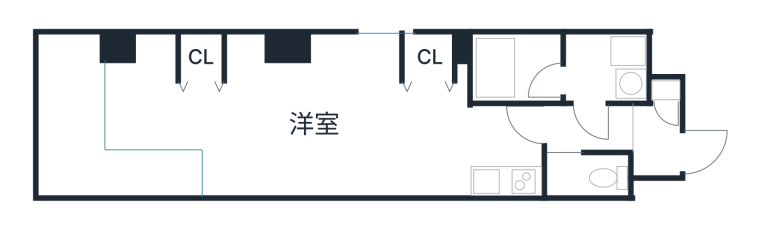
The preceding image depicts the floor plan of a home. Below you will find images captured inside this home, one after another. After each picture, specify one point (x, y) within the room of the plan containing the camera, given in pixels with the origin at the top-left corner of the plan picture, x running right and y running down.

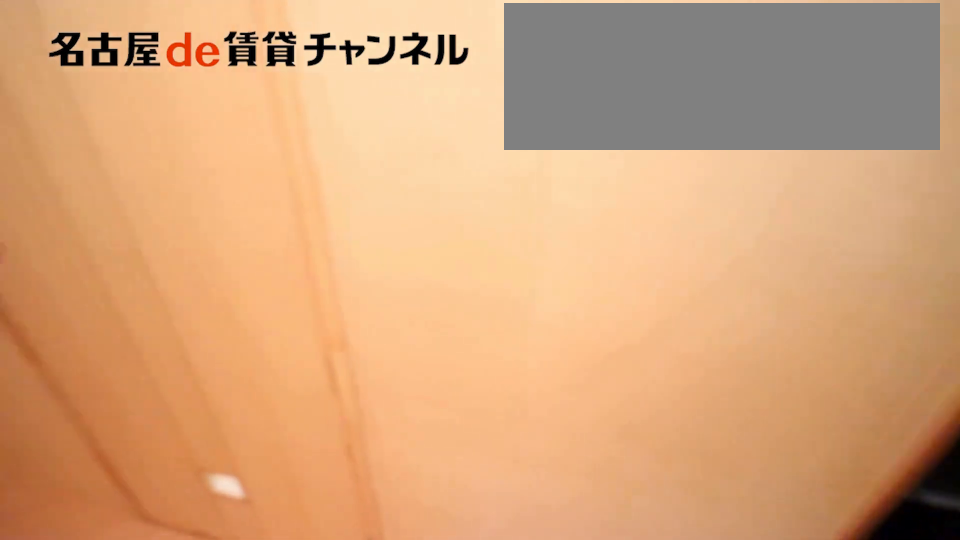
(665, 87)
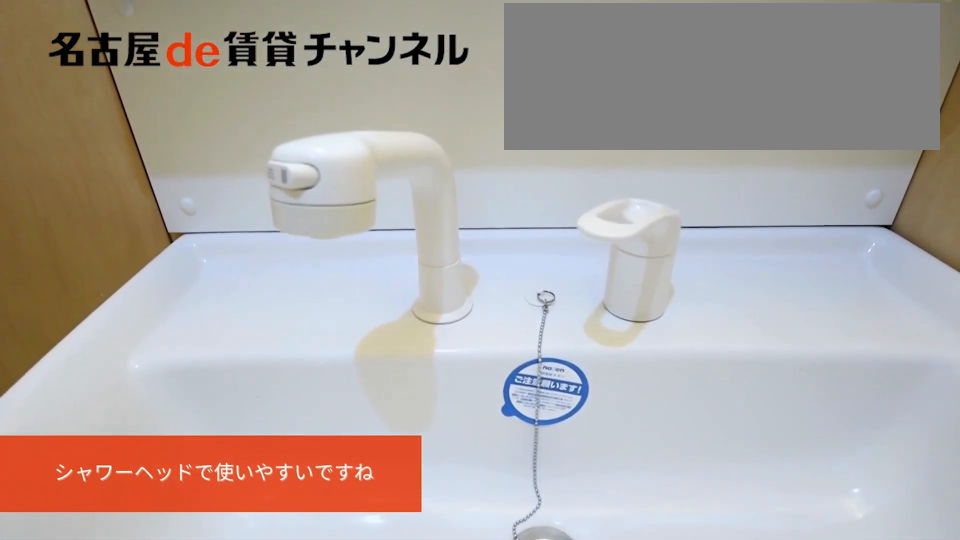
(606, 69)
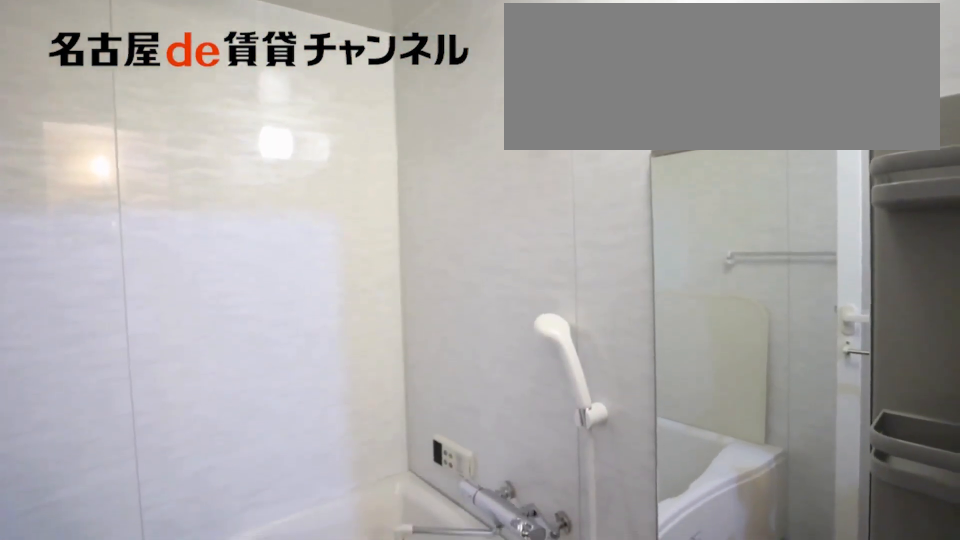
(517, 69)
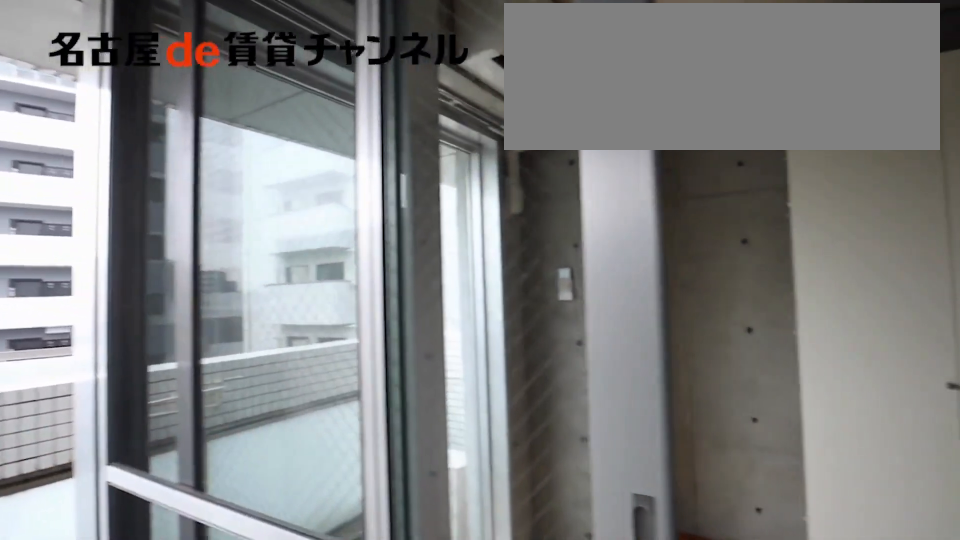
(101, 135)
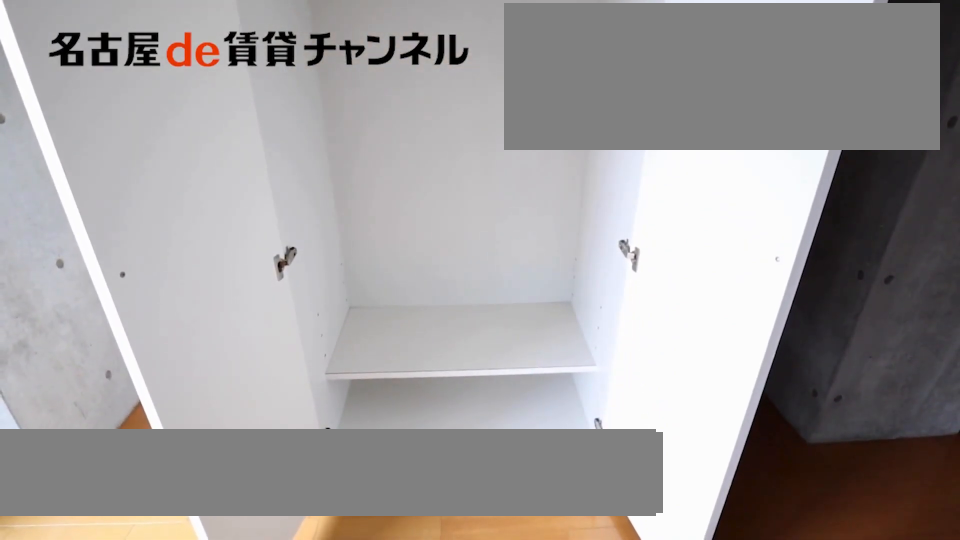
(198, 57)
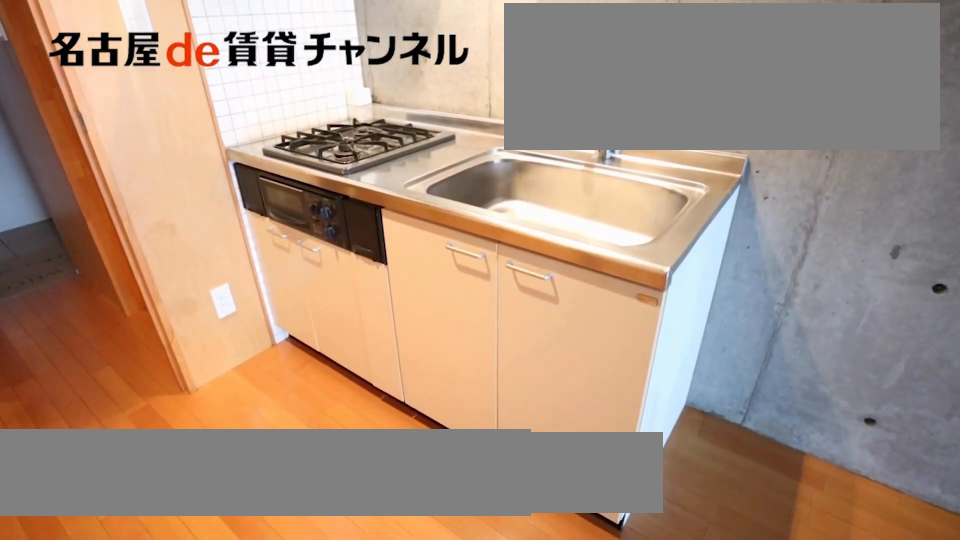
(507, 178)
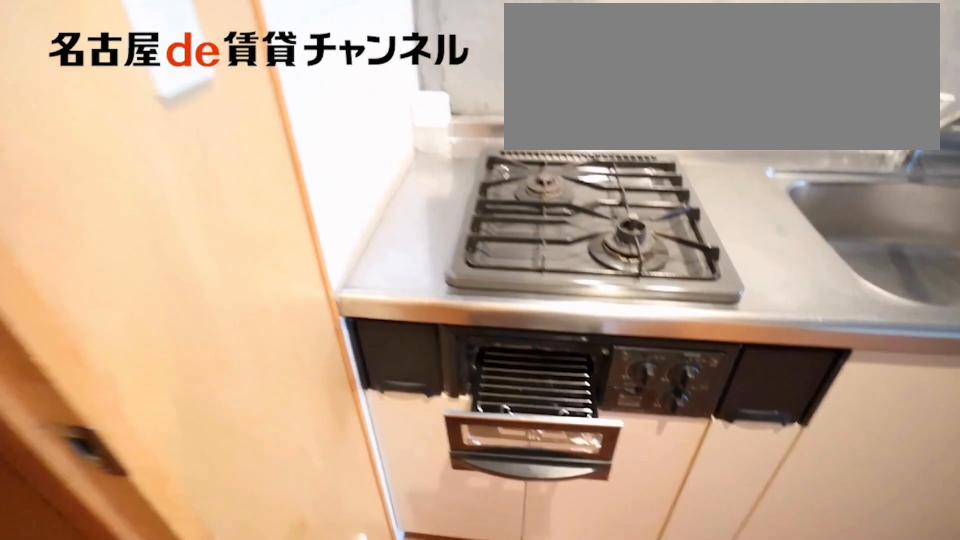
(507, 178)
